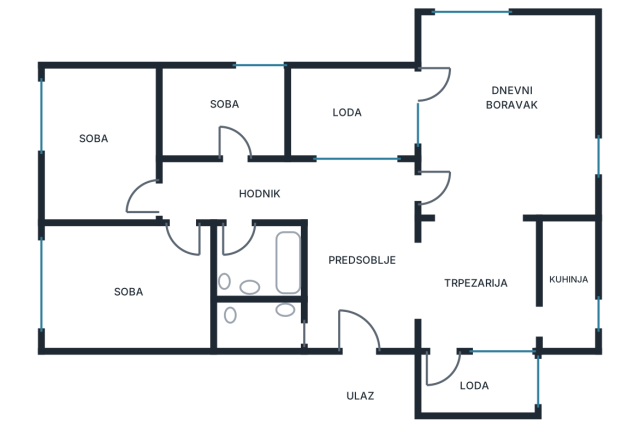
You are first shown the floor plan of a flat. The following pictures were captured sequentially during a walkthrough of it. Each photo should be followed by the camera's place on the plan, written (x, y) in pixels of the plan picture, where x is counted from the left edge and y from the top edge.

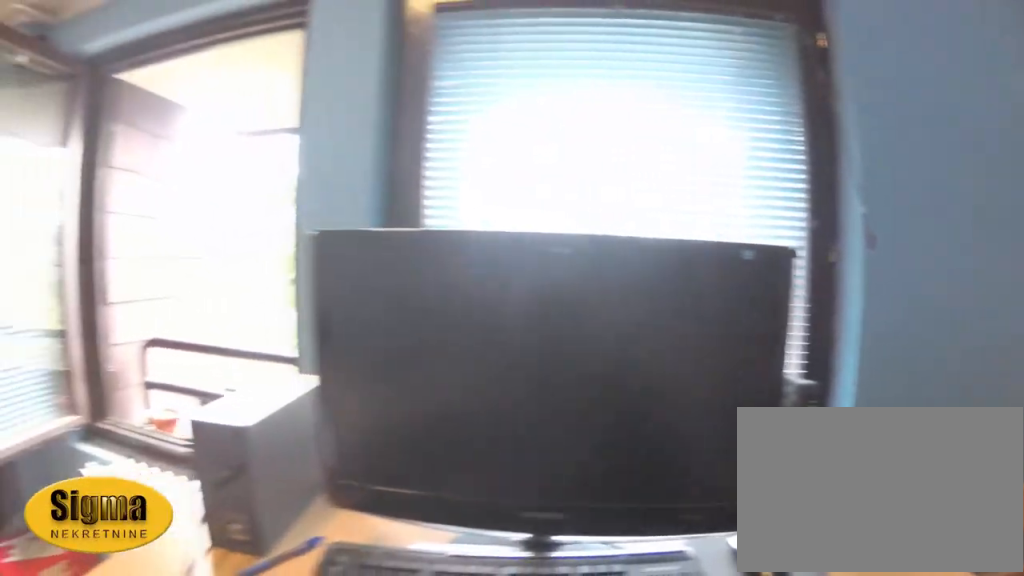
(107, 126)
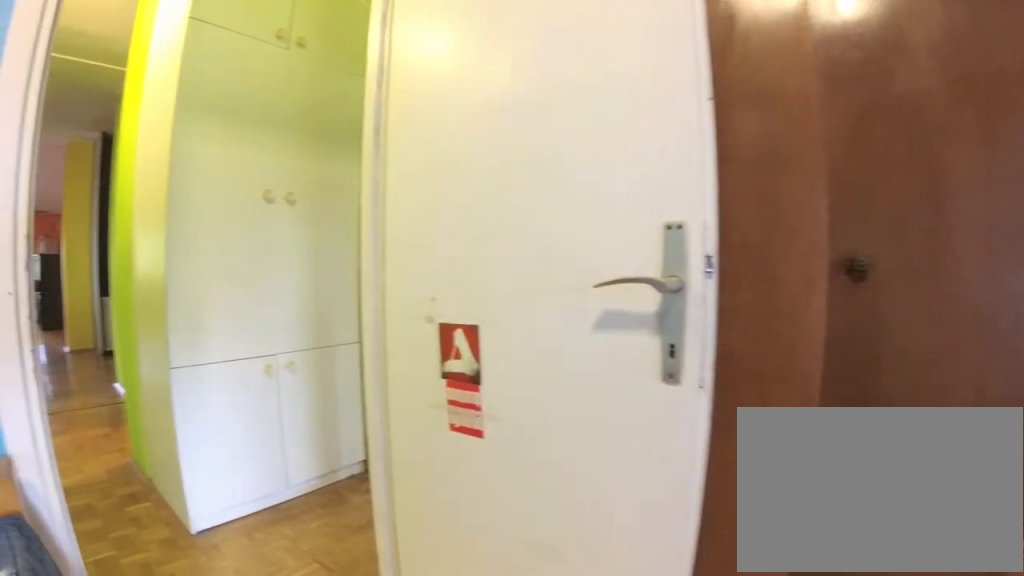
(111, 166)
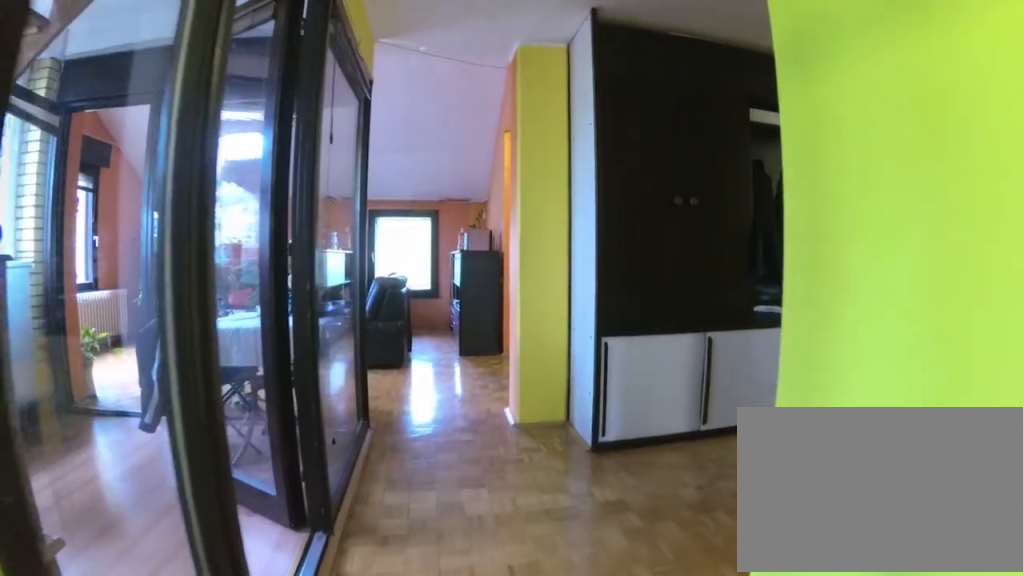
(248, 188)
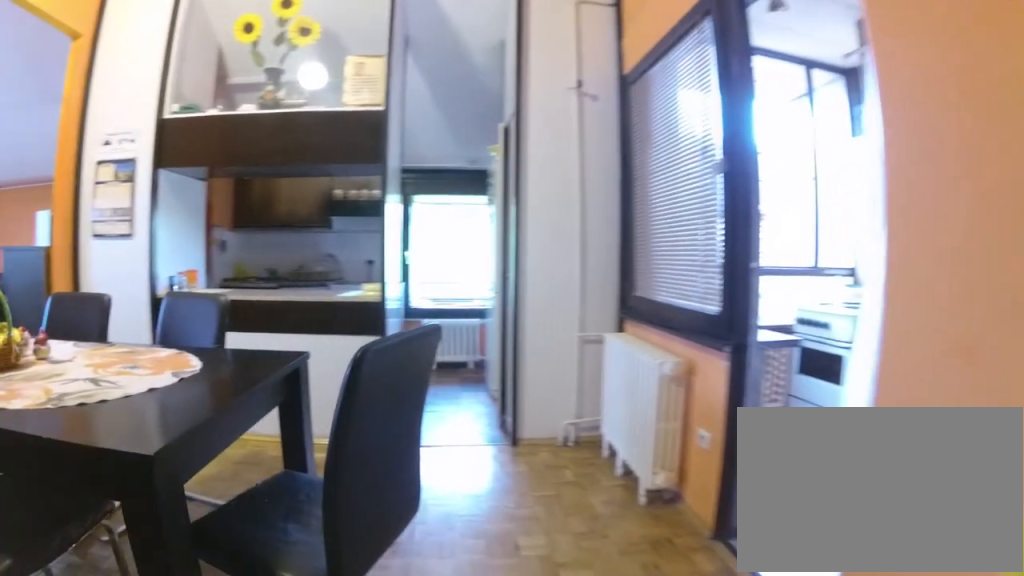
(402, 307)
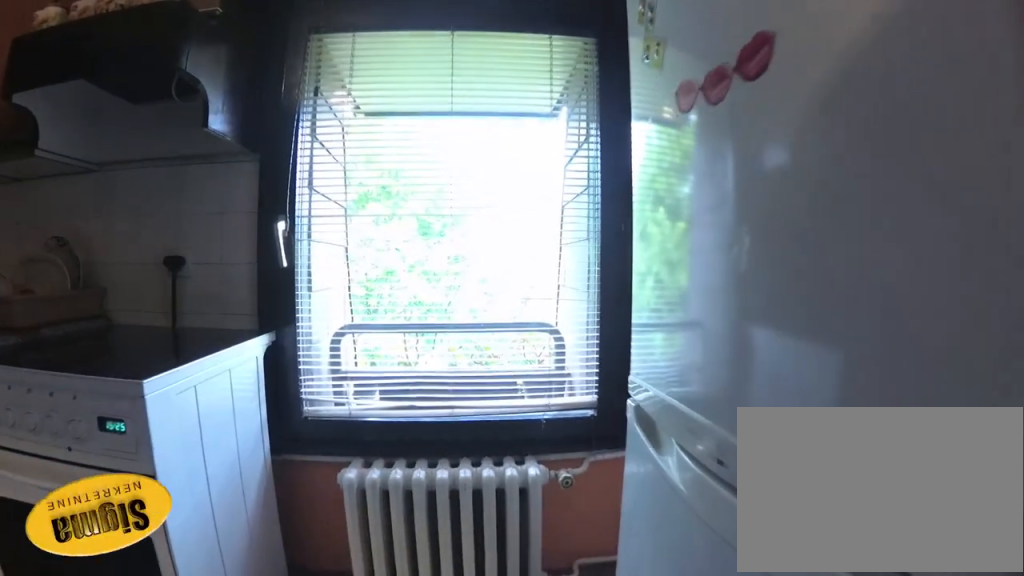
(531, 331)
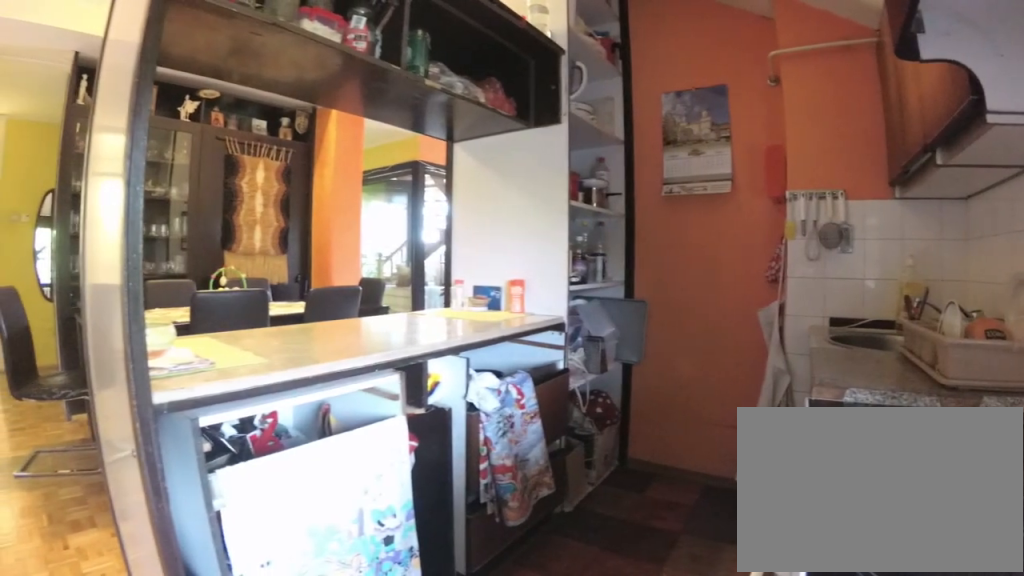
(571, 346)
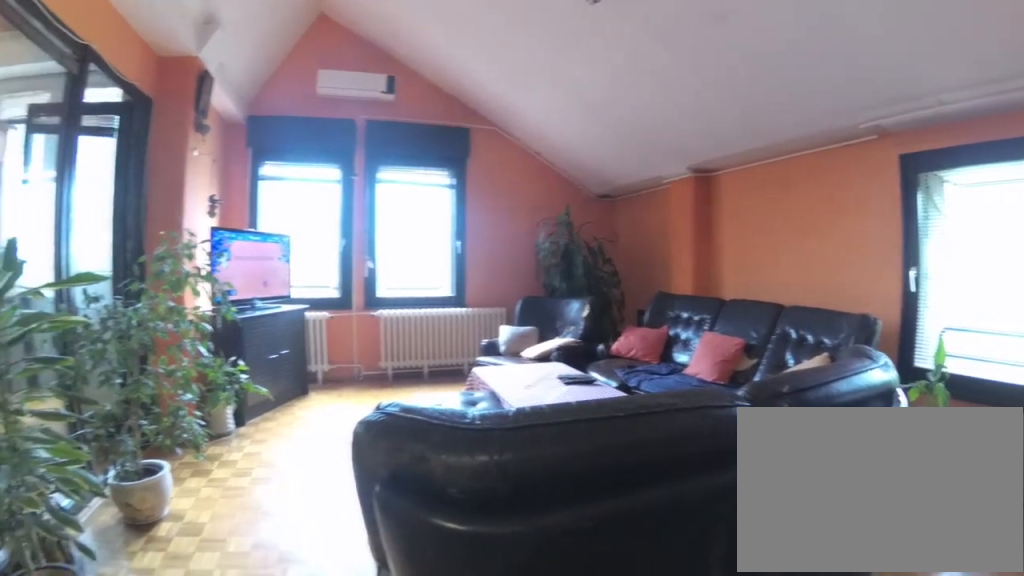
(504, 221)
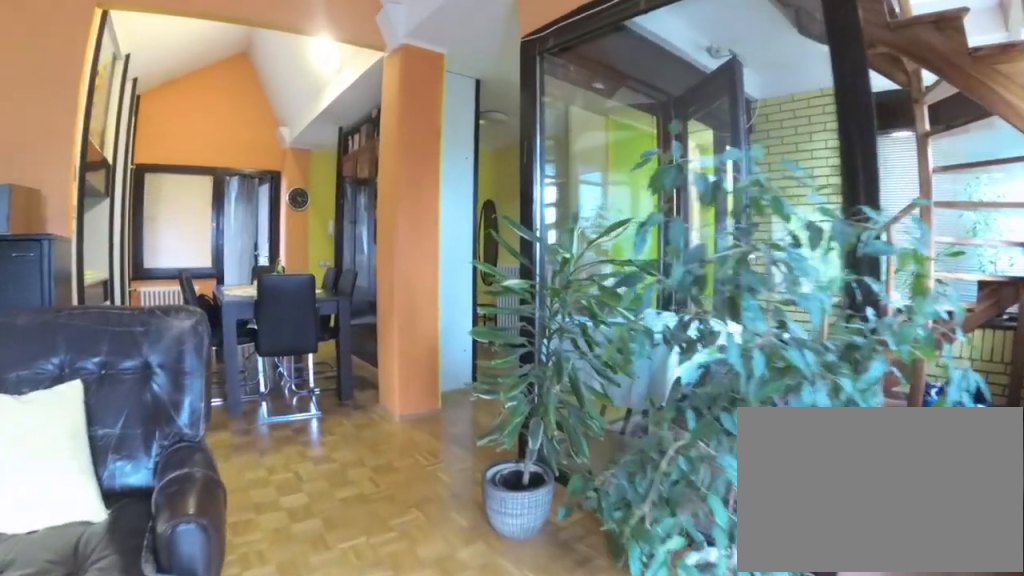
(485, 99)
